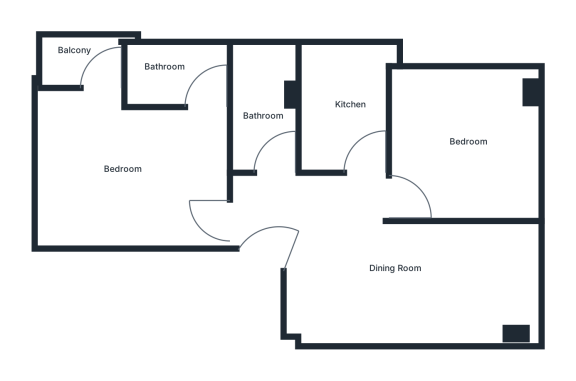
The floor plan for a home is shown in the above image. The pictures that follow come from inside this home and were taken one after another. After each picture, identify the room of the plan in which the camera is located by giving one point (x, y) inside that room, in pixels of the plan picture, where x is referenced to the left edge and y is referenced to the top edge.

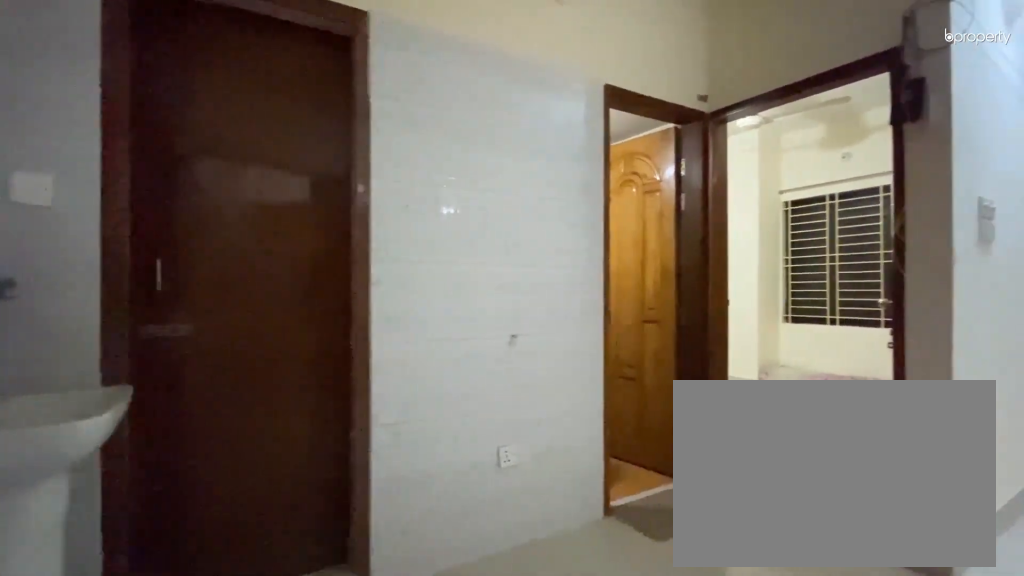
(350, 259)
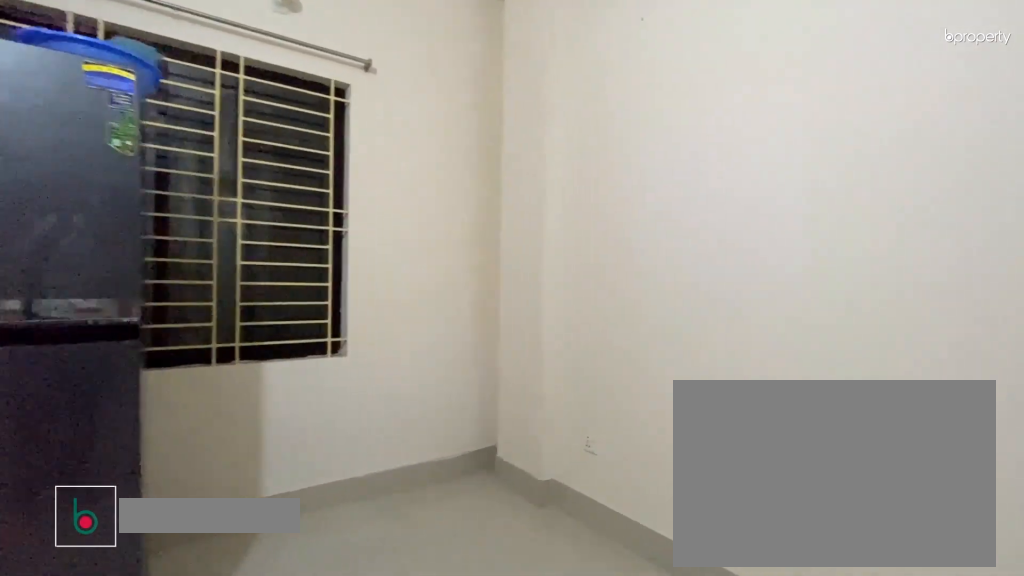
(415, 278)
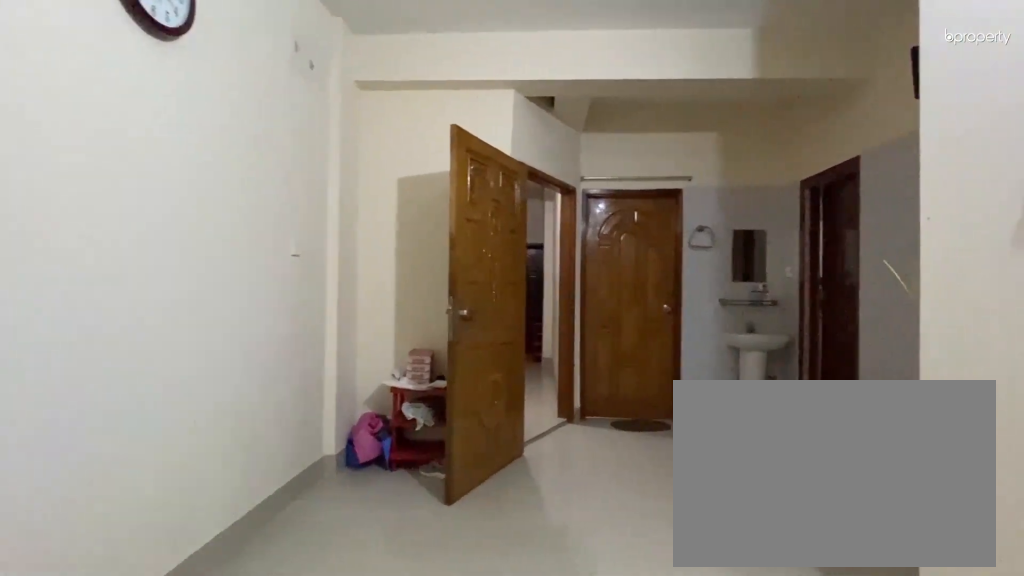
(415, 278)
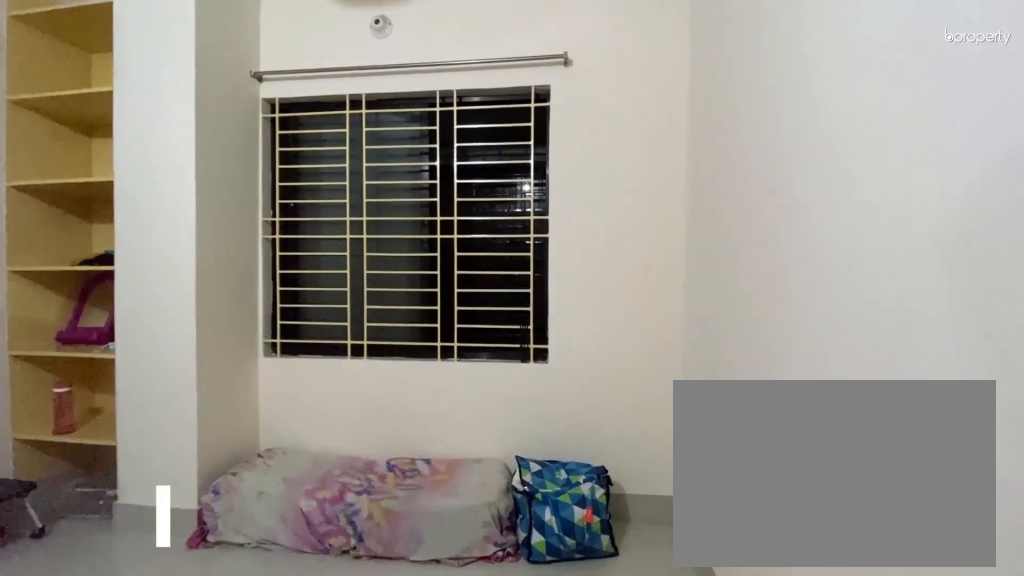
(465, 142)
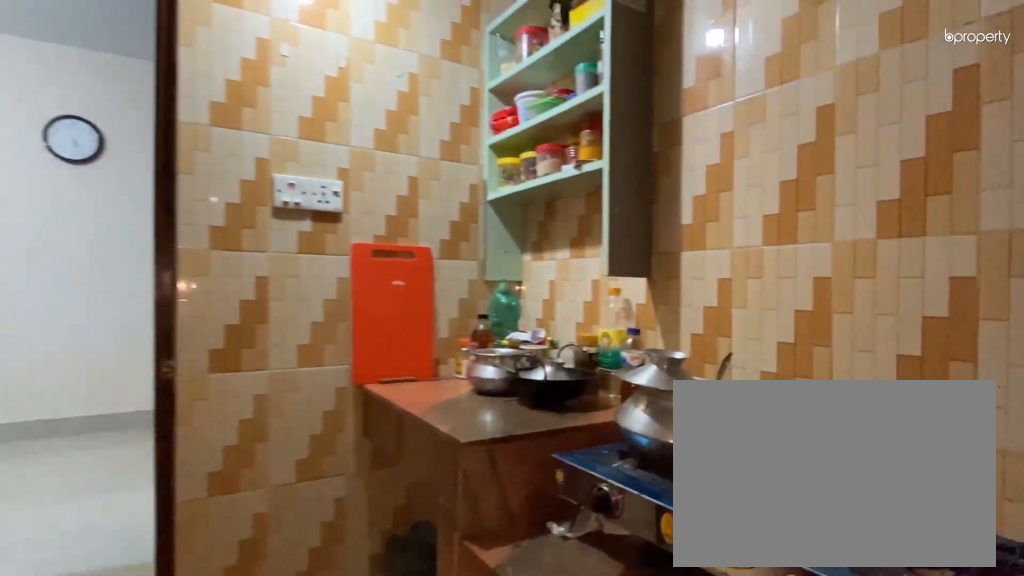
(347, 116)
